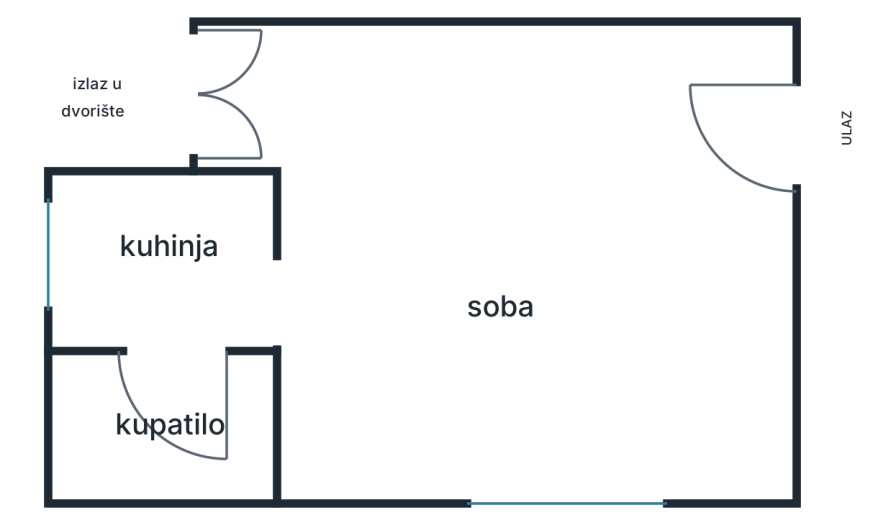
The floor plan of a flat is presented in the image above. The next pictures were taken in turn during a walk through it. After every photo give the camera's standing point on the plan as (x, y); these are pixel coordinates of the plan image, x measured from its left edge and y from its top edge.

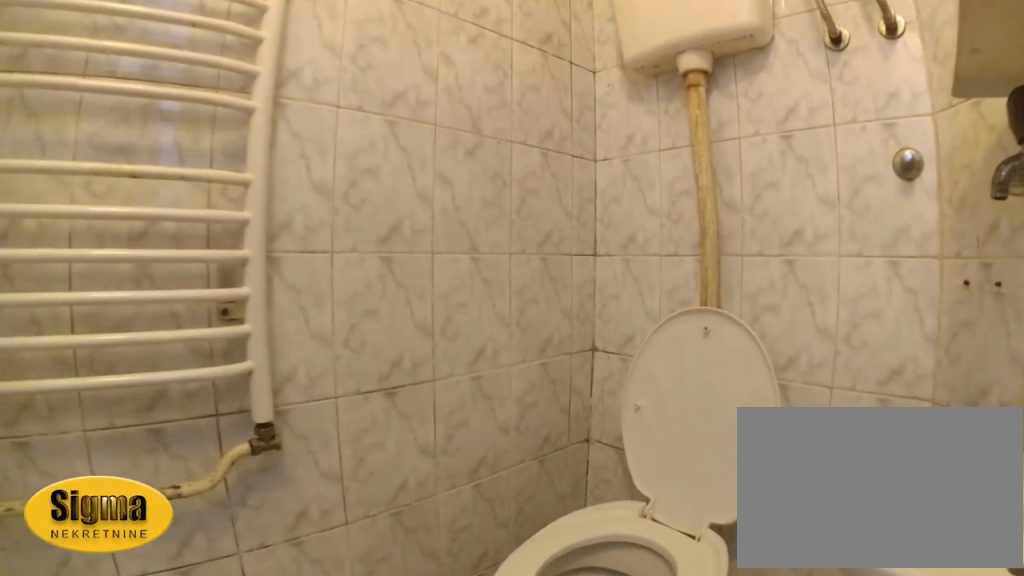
(178, 355)
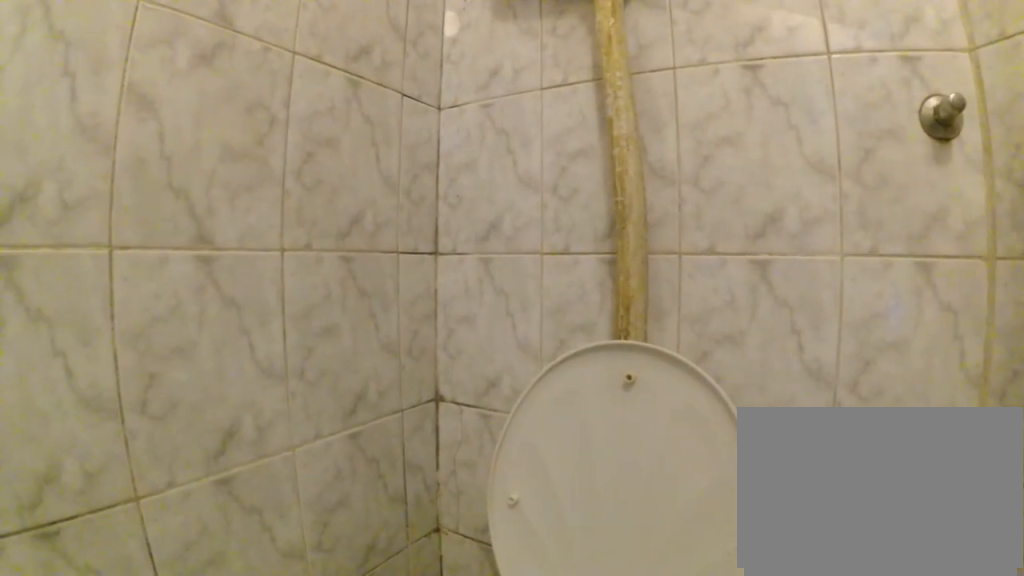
(137, 408)
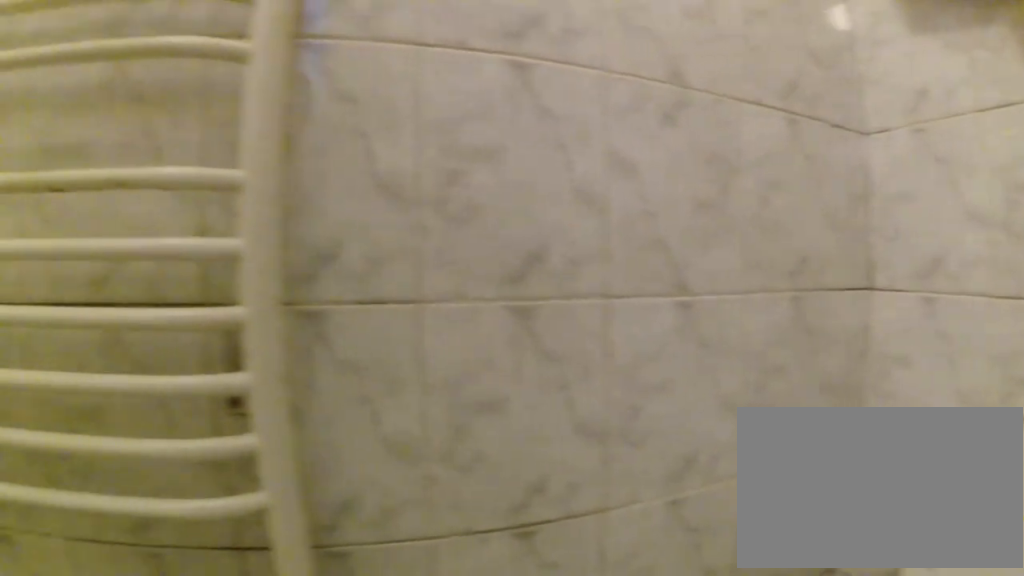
(120, 409)
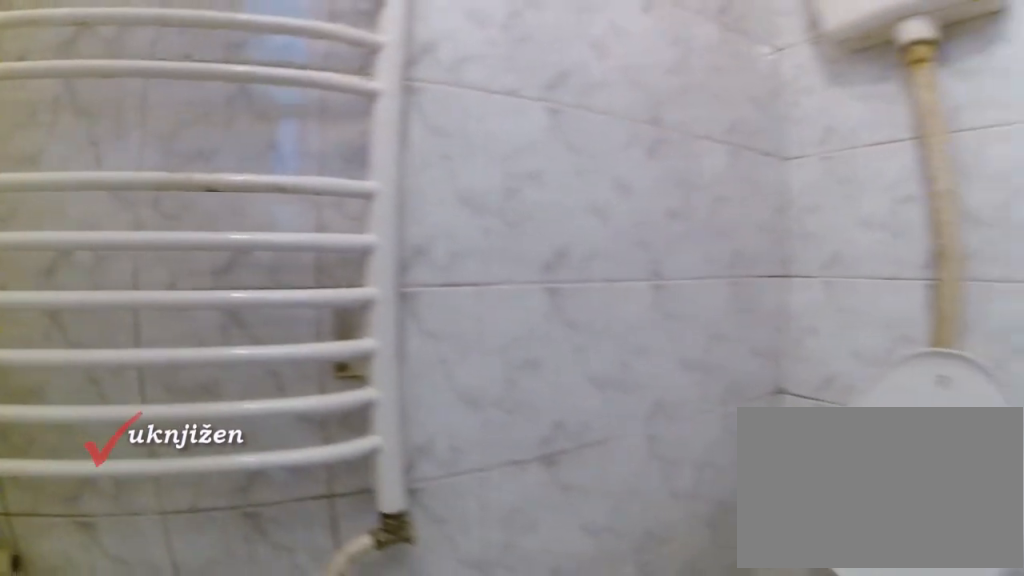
(144, 405)
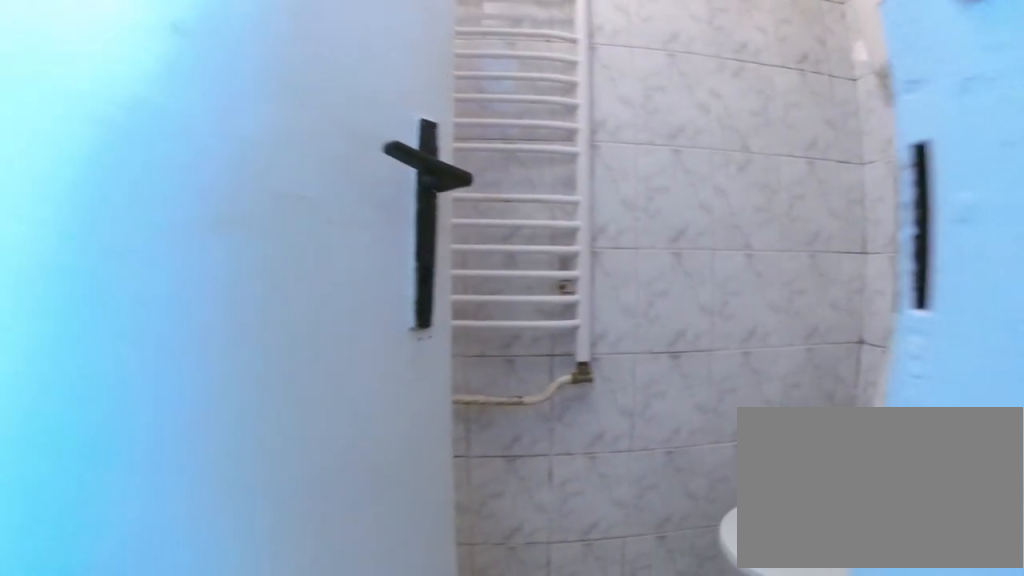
(200, 340)
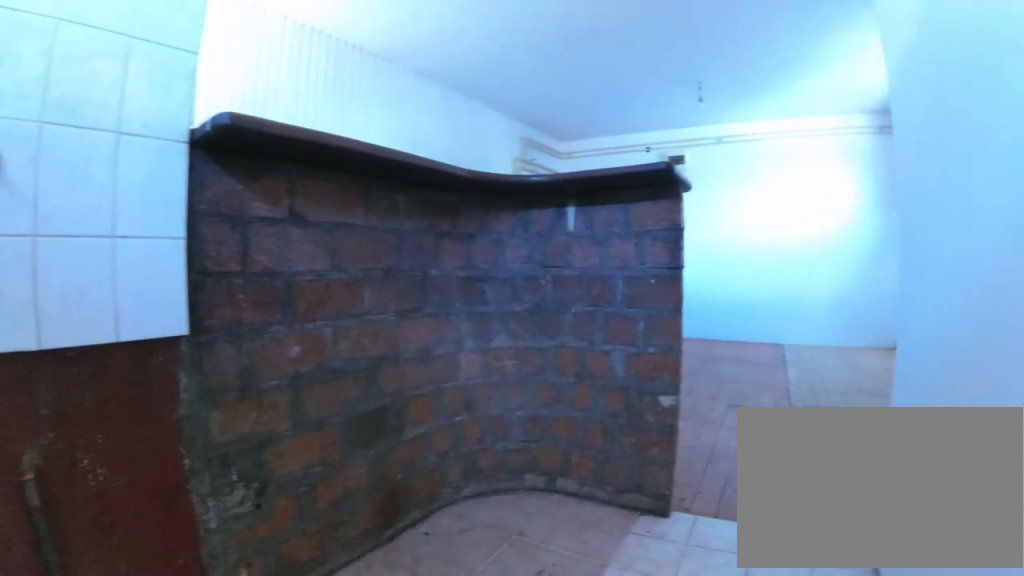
(153, 304)
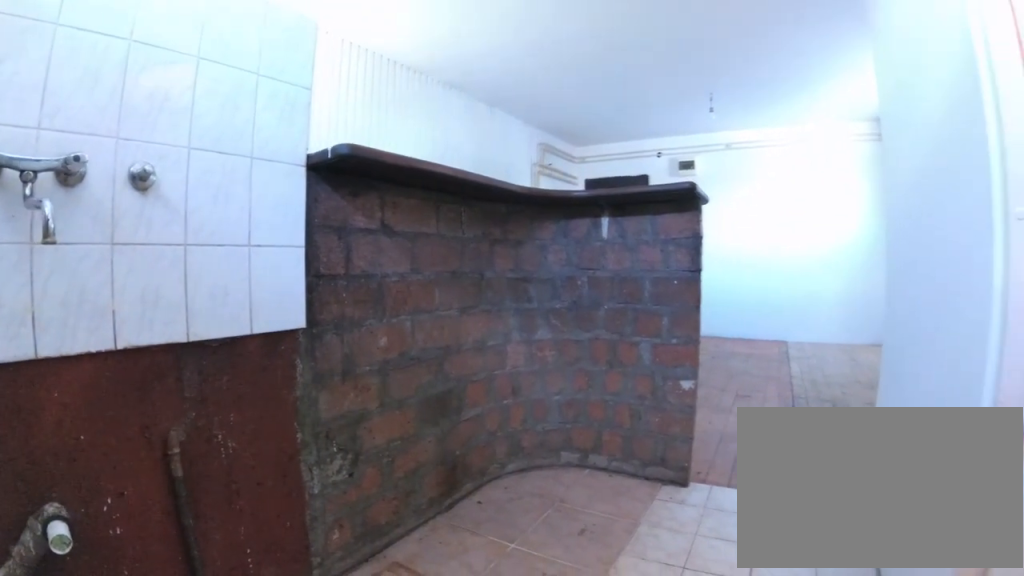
(127, 292)
